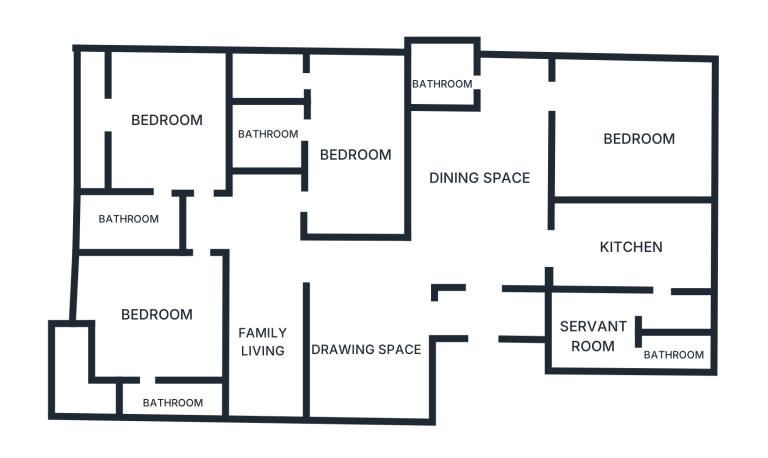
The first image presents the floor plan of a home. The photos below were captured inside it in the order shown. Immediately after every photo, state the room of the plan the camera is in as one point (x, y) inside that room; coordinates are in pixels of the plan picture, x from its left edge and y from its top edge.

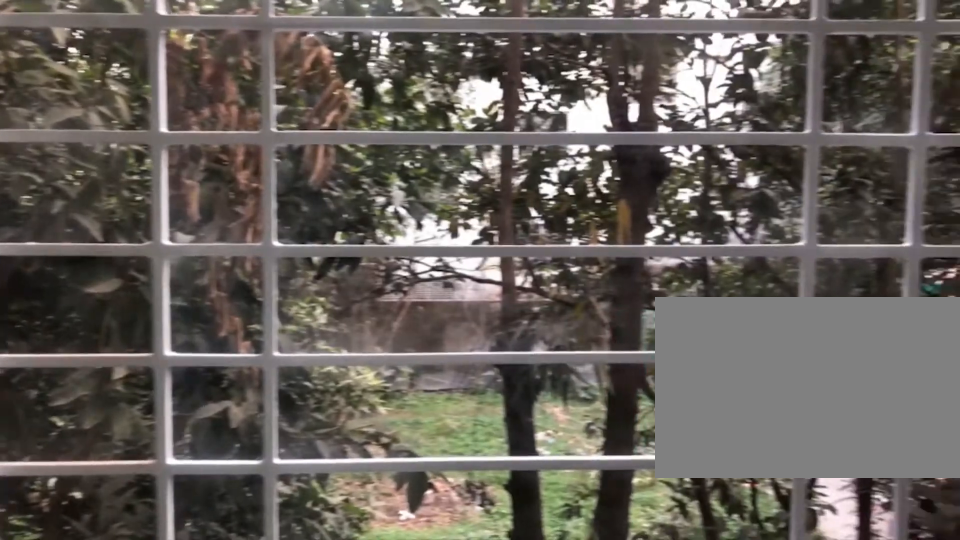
(274, 76)
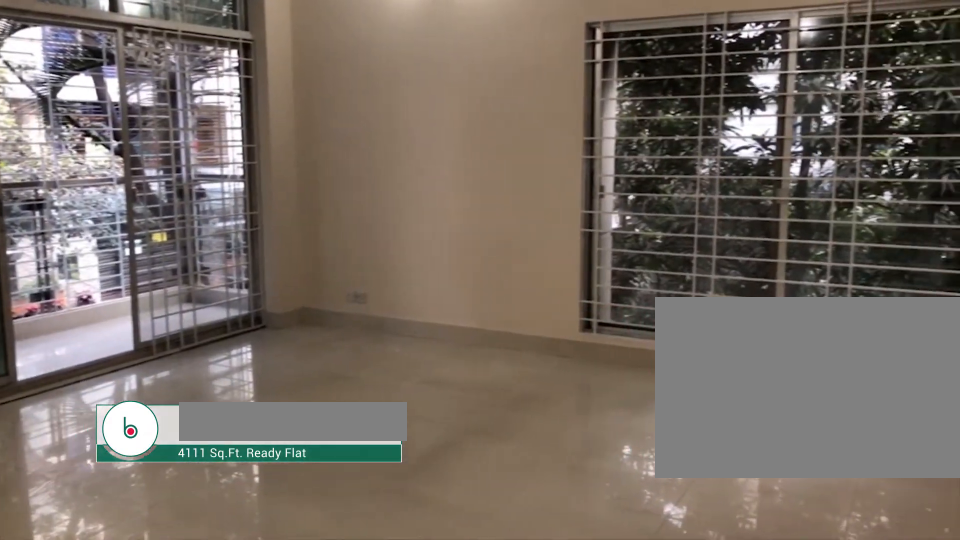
(192, 143)
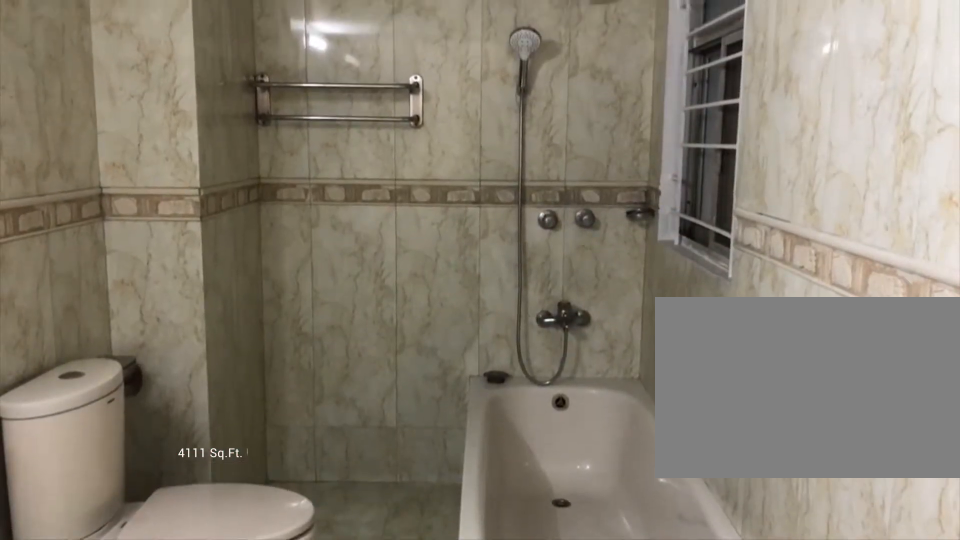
(123, 219)
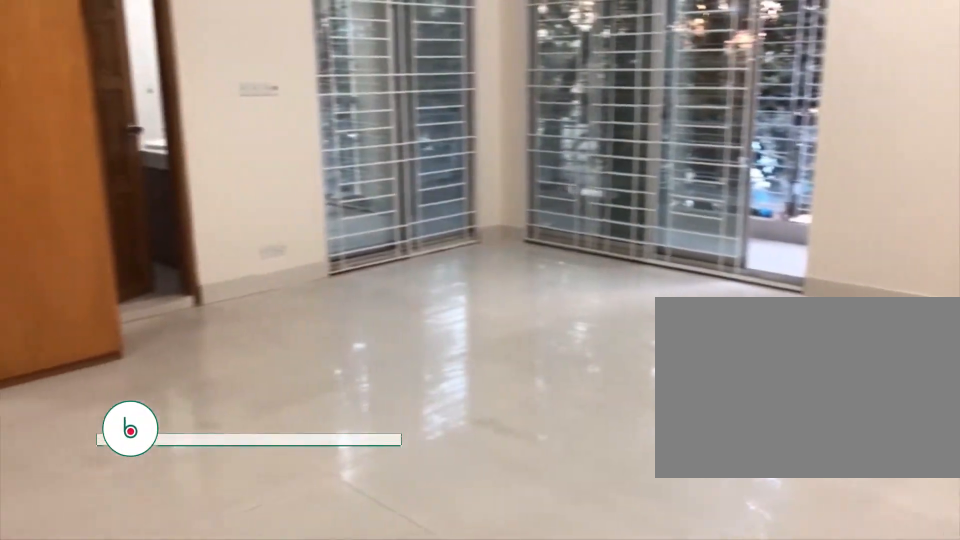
(171, 300)
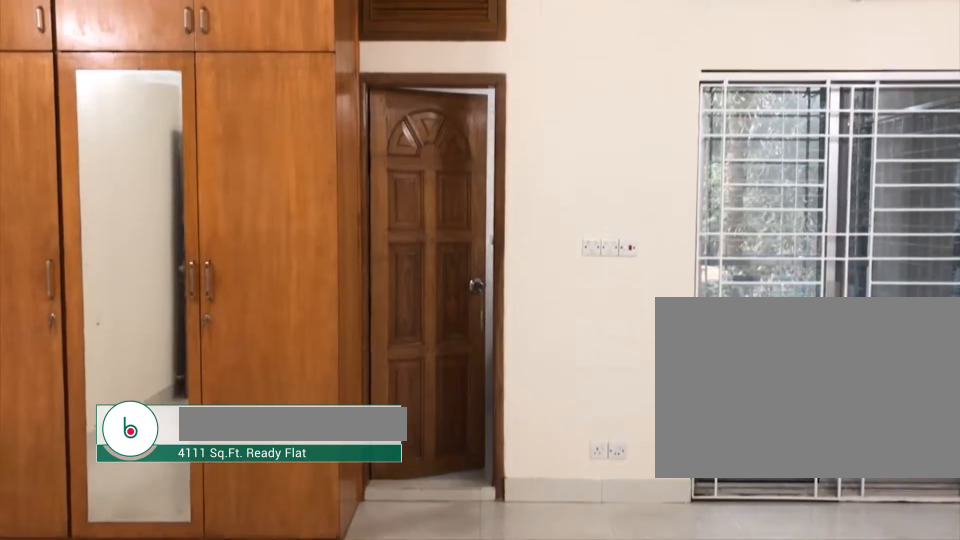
(171, 300)
